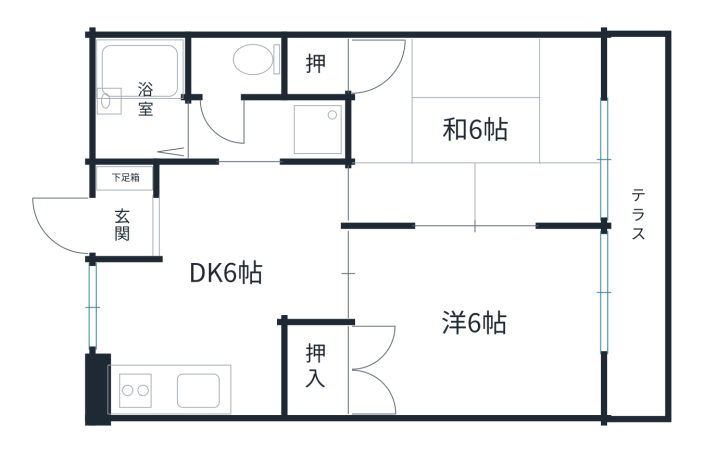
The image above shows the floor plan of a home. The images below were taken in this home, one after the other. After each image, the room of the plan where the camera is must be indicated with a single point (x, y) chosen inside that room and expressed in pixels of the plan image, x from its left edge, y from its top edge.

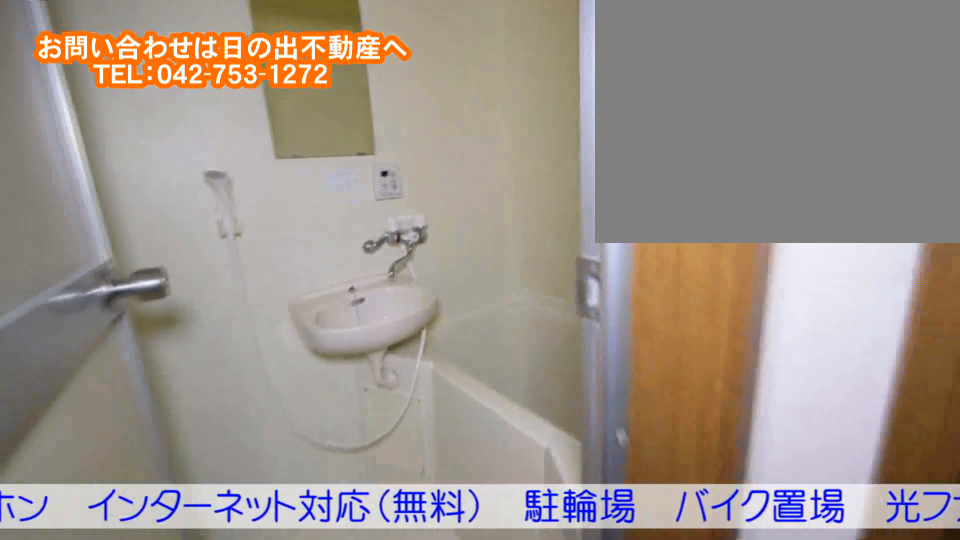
(143, 115)
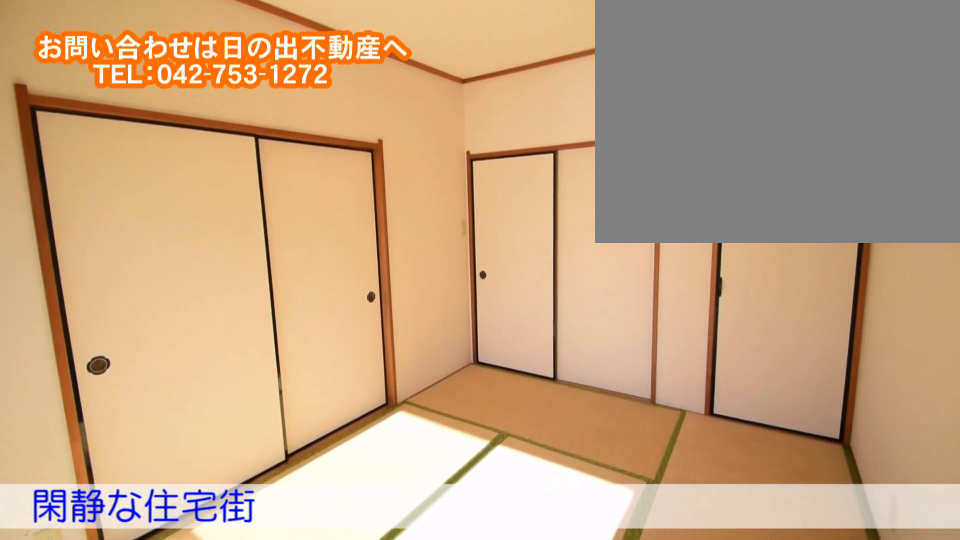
(536, 129)
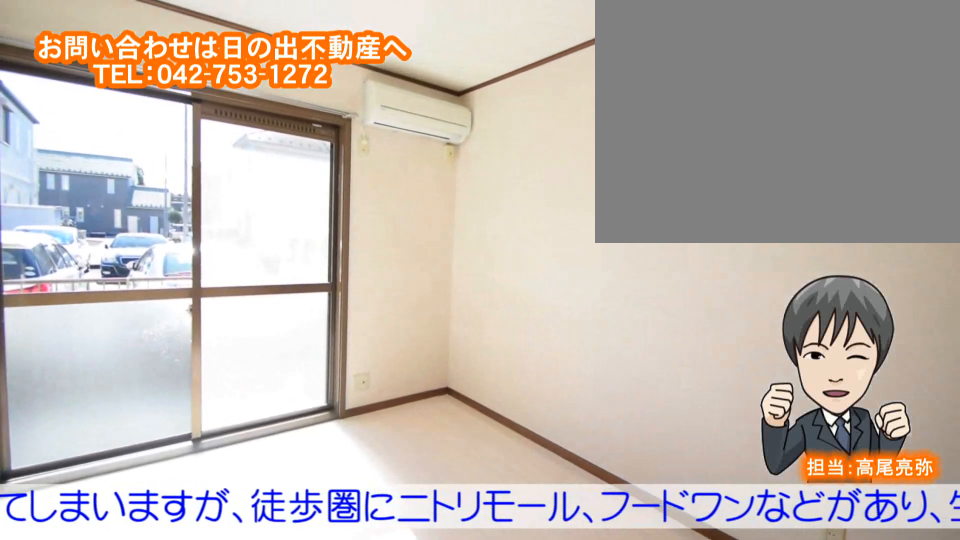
(541, 315)
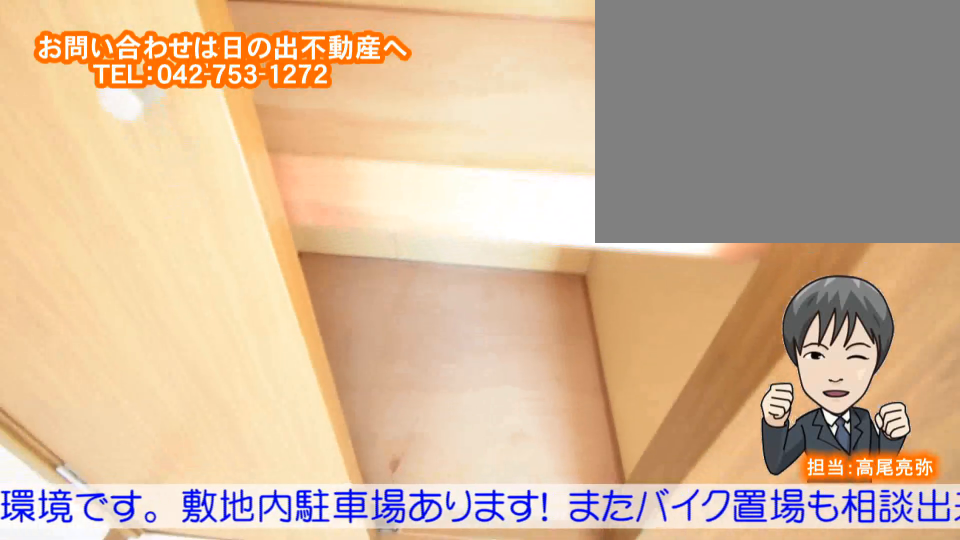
(542, 315)
